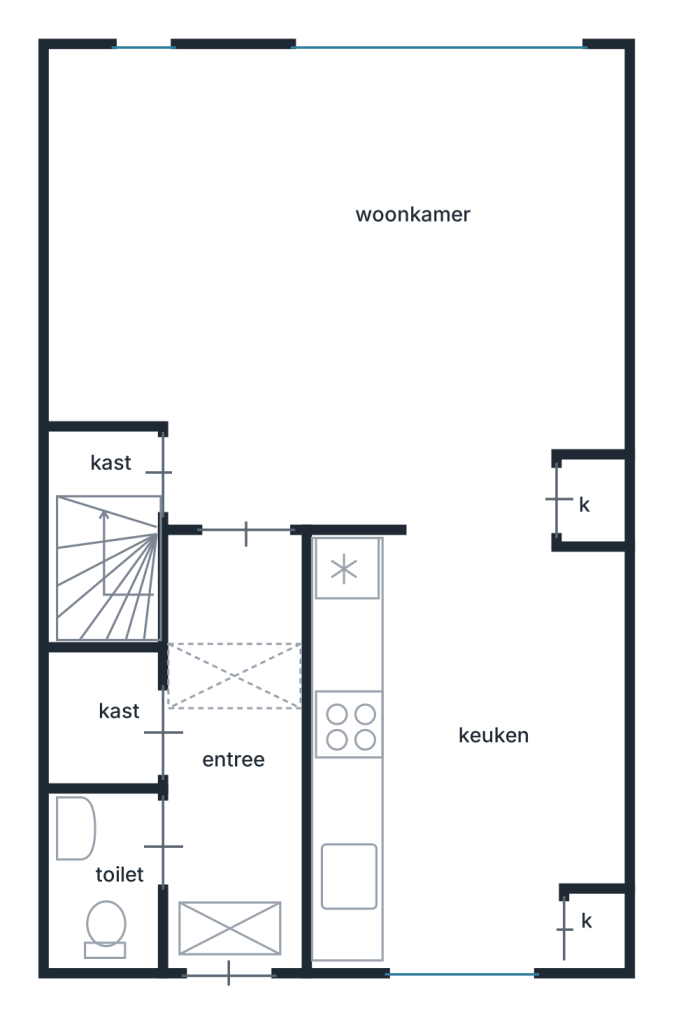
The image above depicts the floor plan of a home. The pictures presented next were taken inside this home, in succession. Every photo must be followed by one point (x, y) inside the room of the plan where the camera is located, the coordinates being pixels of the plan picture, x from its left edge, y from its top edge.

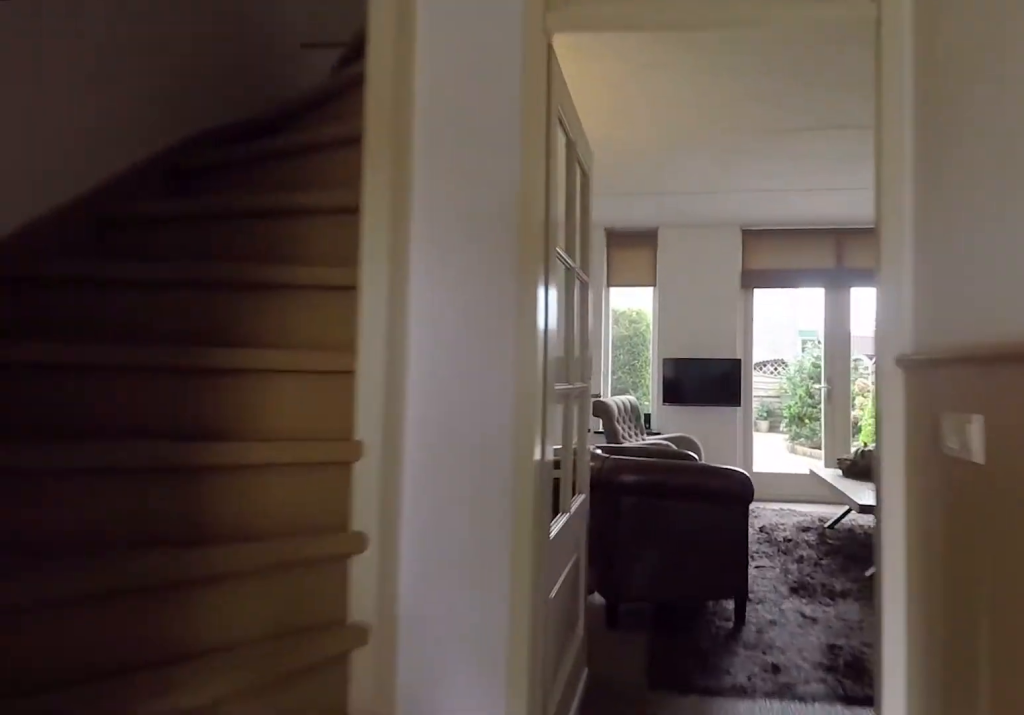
(236, 748)
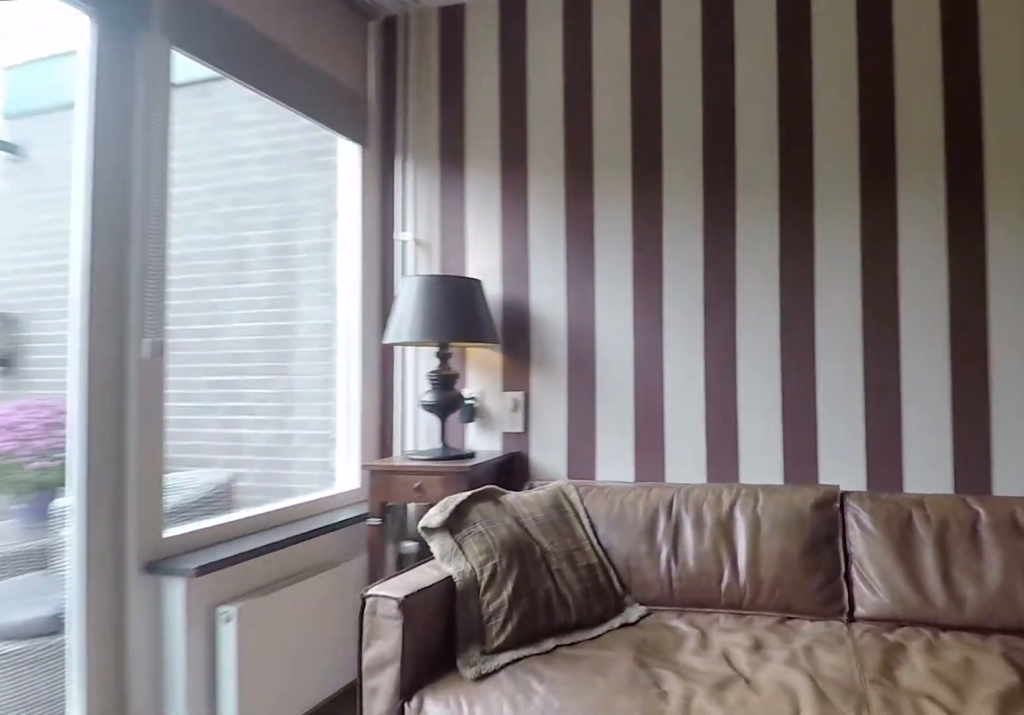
(316, 220)
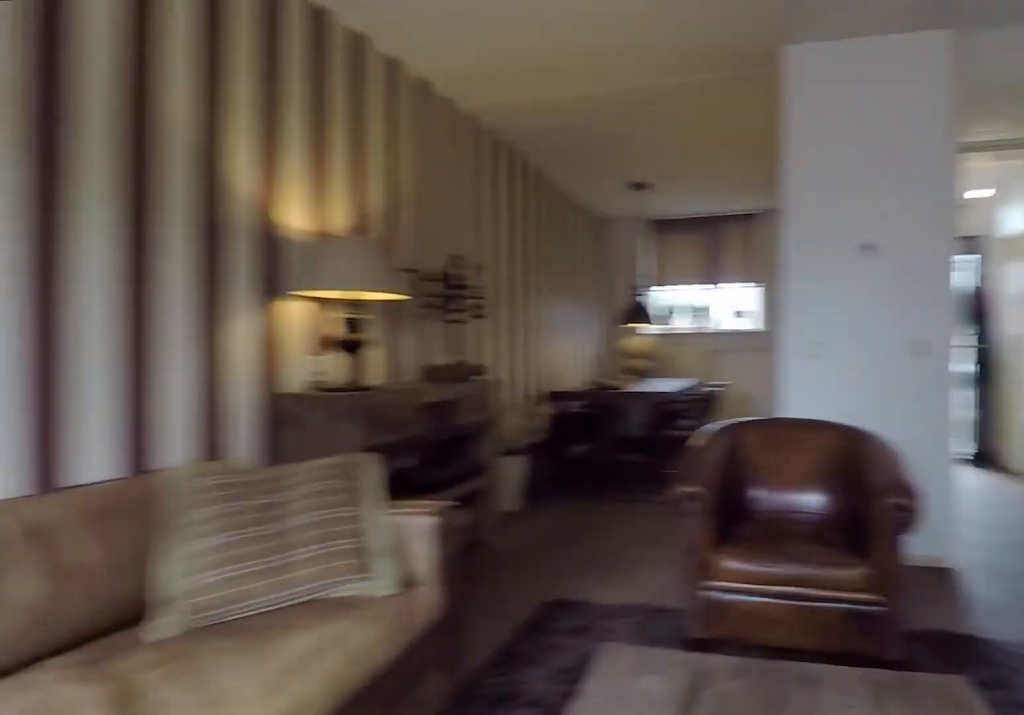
(316, 220)
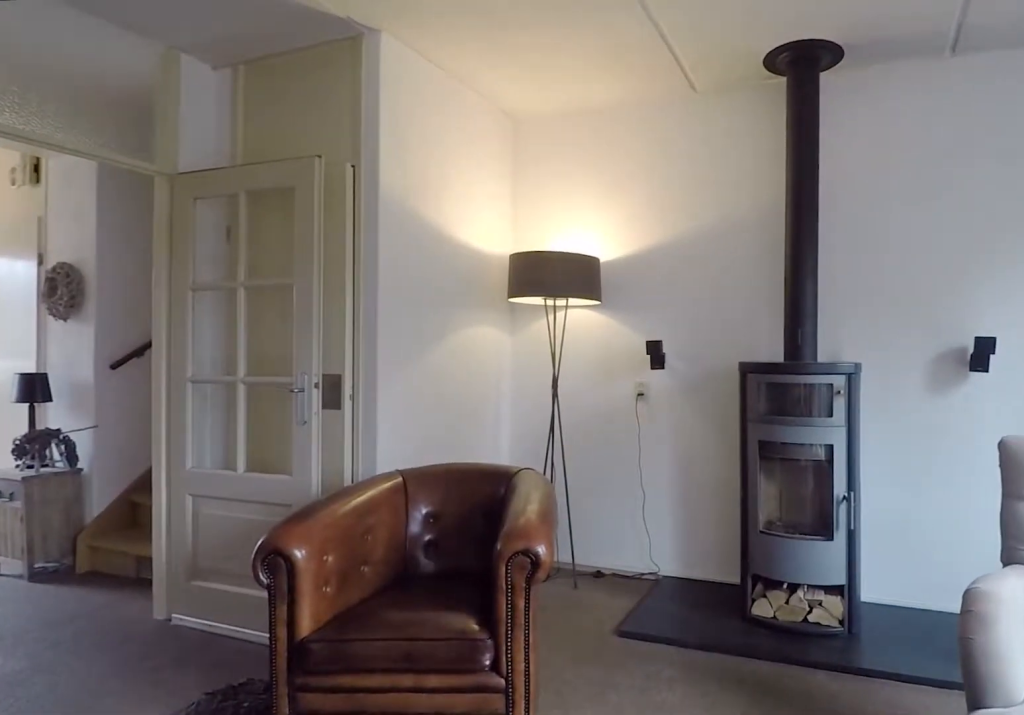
(328, 317)
